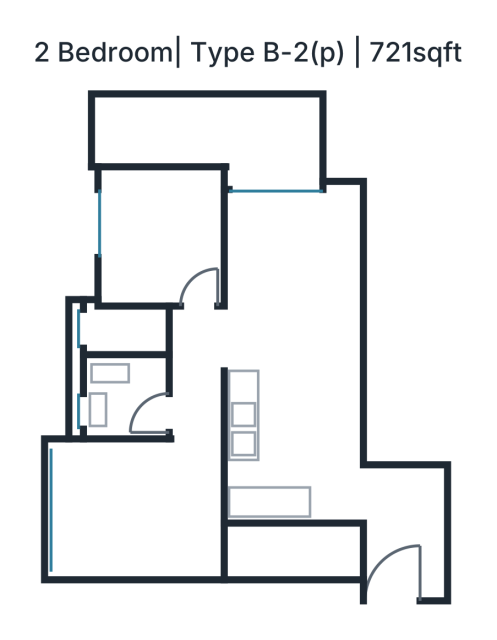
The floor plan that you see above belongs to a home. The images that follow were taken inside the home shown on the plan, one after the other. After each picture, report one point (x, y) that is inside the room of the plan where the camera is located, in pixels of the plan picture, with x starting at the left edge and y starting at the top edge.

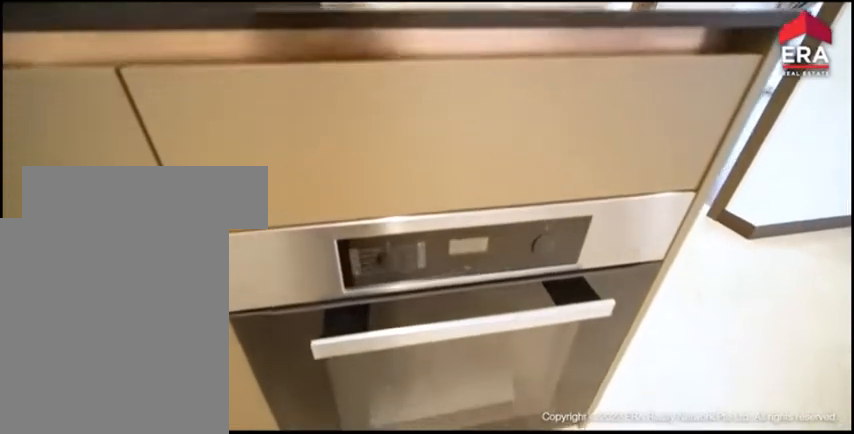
(296, 392)
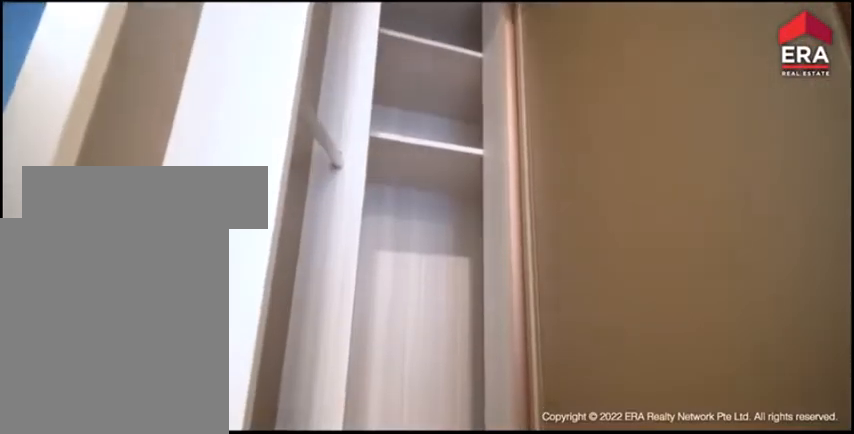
(306, 392)
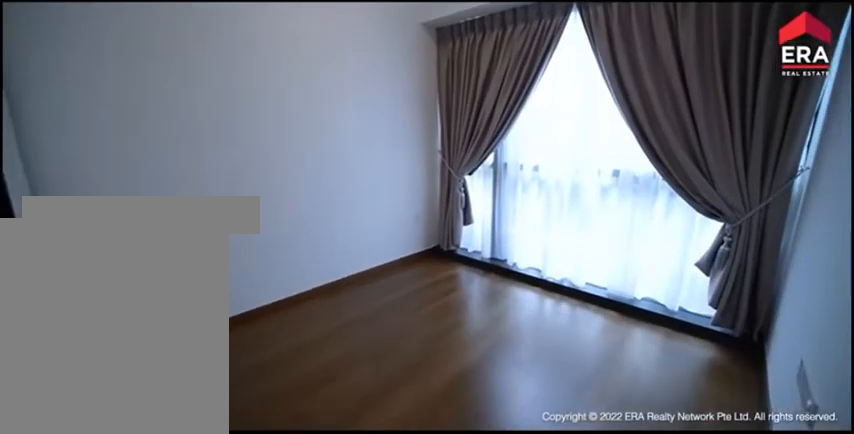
(134, 512)
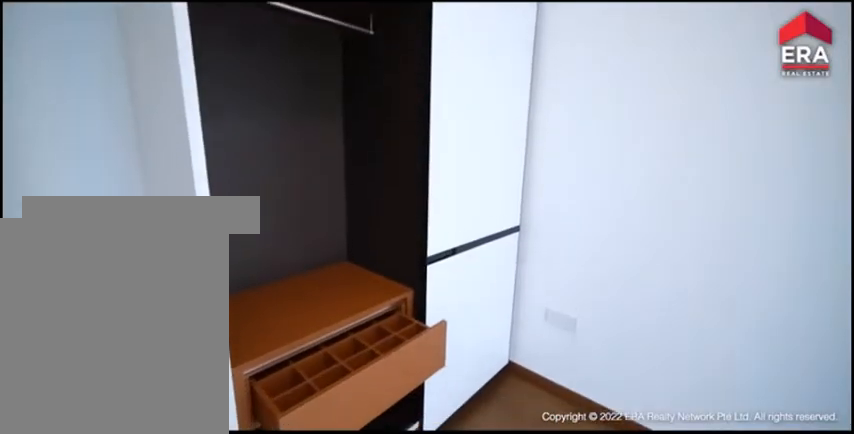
(133, 512)
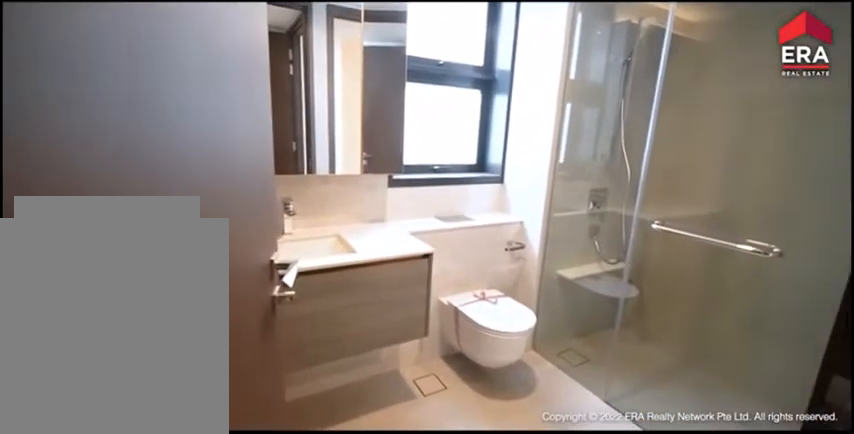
(117, 376)
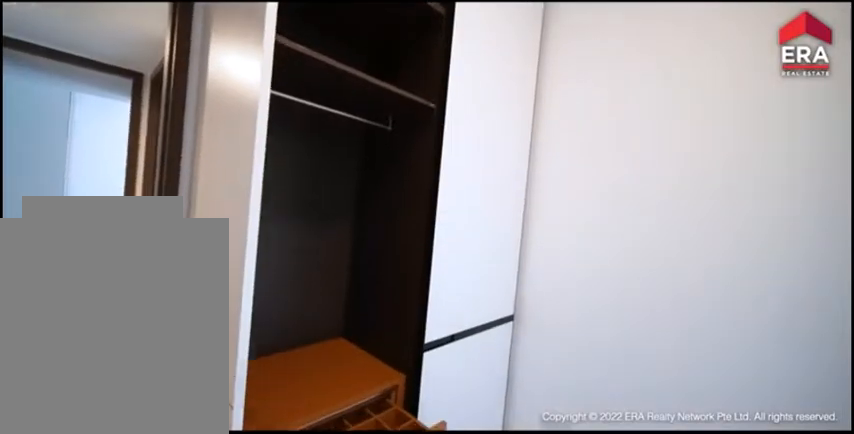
(159, 240)
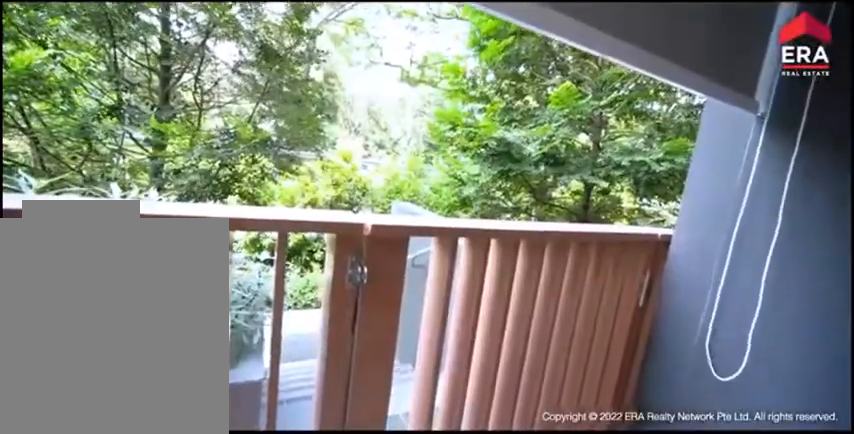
(213, 138)
